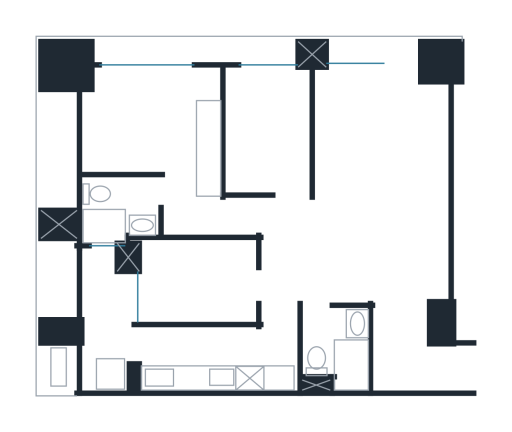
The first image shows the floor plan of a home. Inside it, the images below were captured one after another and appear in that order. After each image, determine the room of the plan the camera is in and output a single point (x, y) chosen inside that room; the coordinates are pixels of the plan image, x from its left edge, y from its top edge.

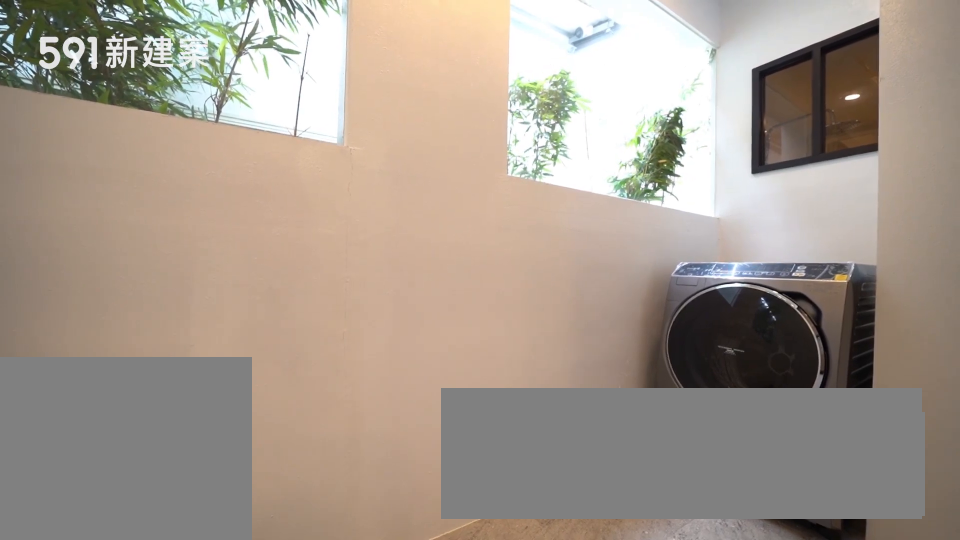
(102, 319)
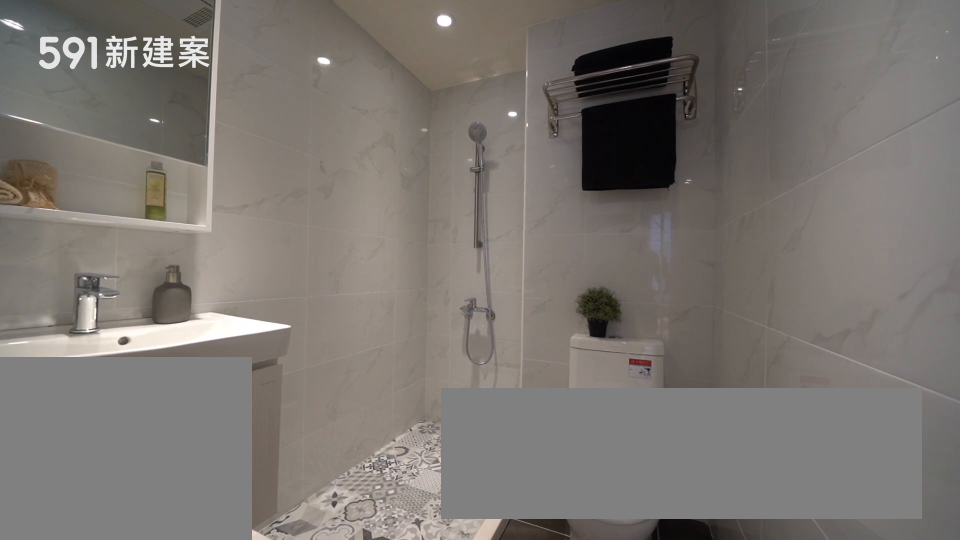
(340, 348)
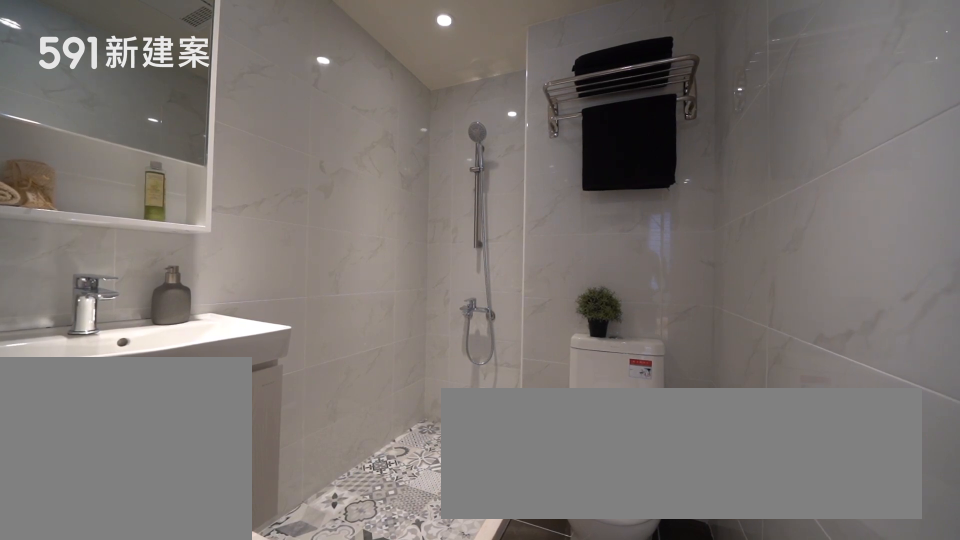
(340, 348)
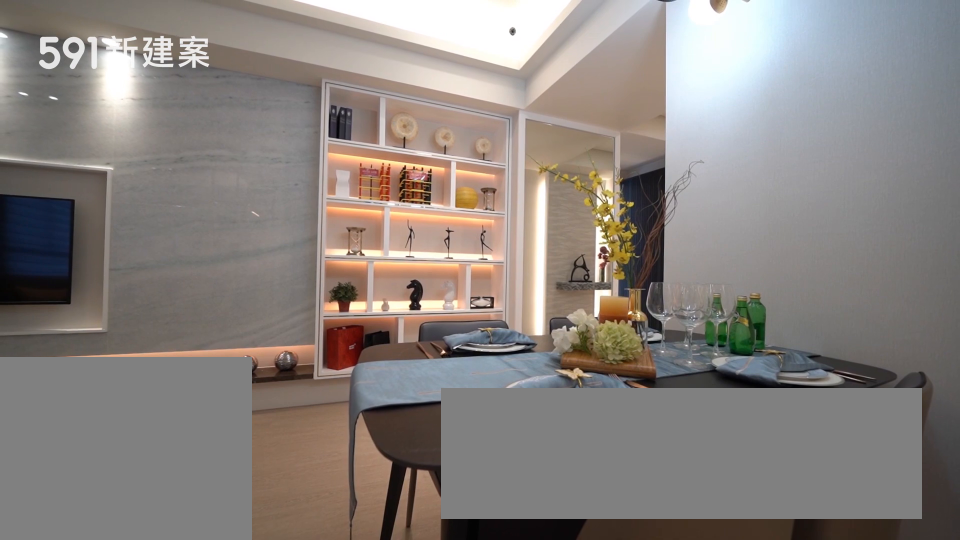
(366, 271)
